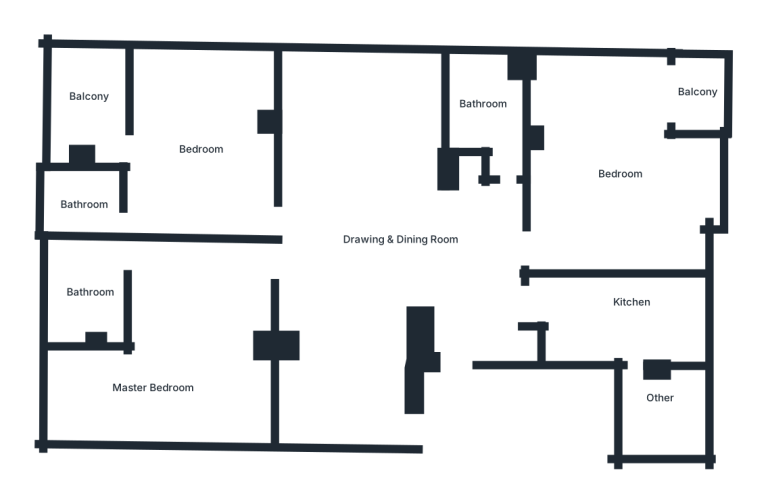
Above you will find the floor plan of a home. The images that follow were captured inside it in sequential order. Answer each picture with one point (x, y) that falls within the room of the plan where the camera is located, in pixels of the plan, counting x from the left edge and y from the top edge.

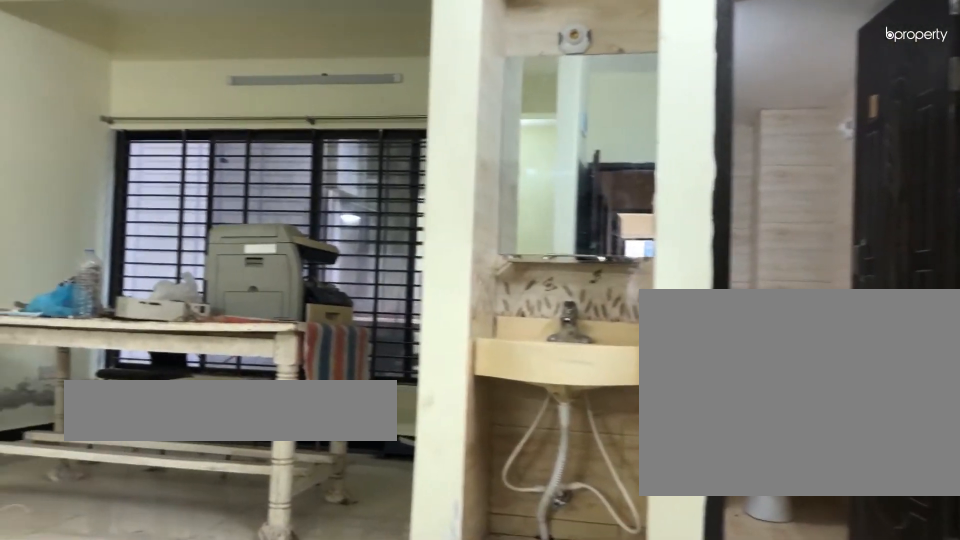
(419, 252)
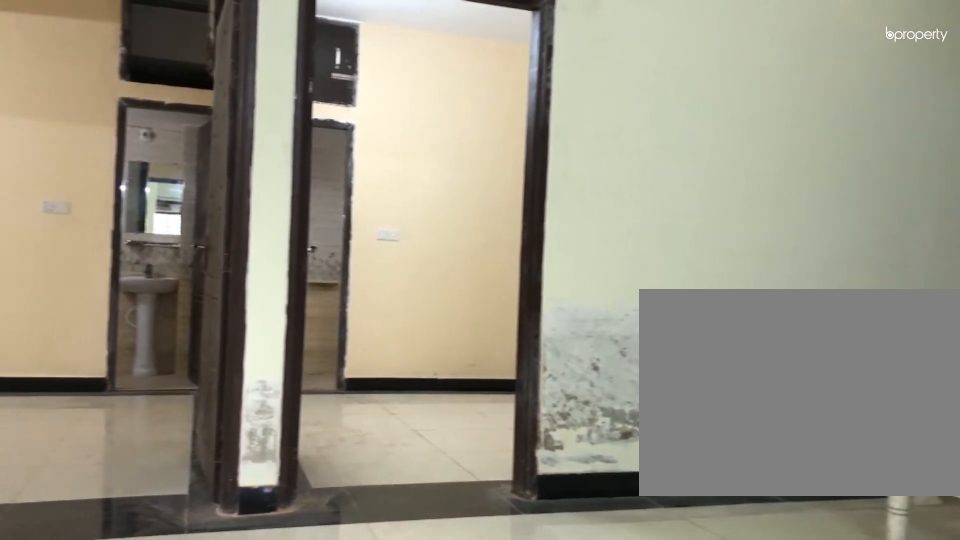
(419, 252)
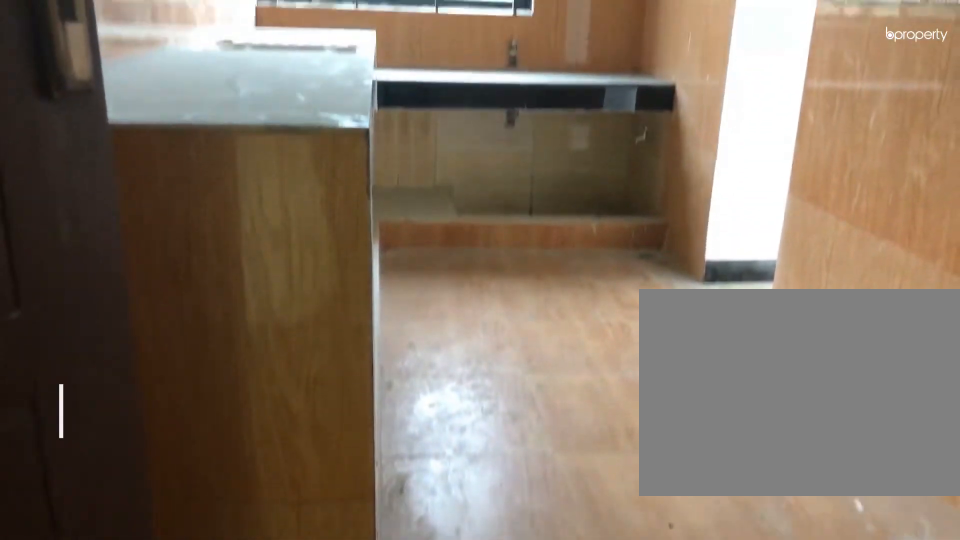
(634, 312)
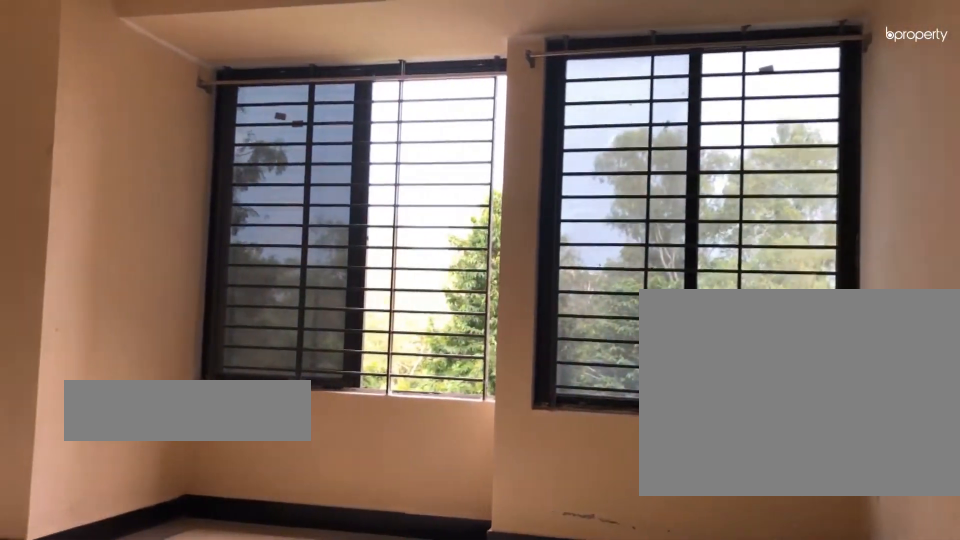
(609, 169)
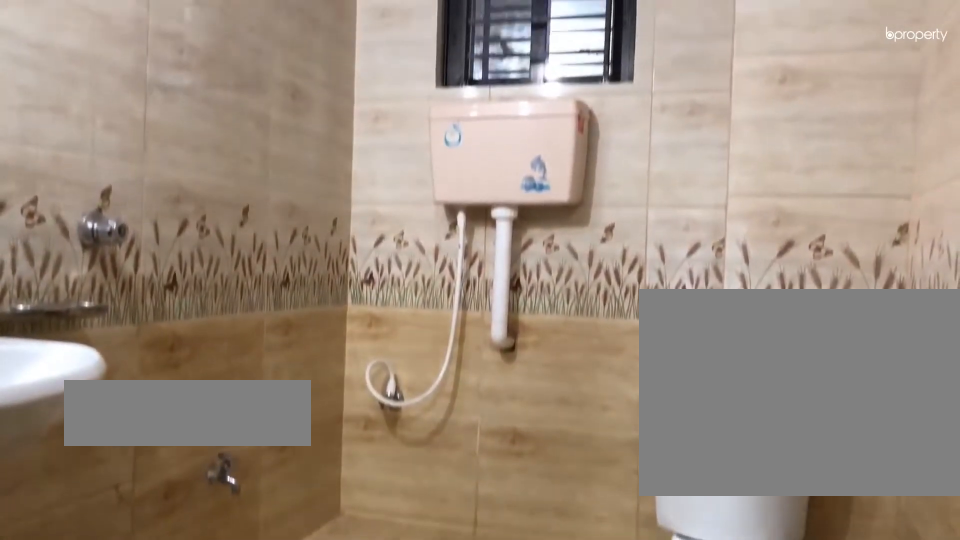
(494, 101)
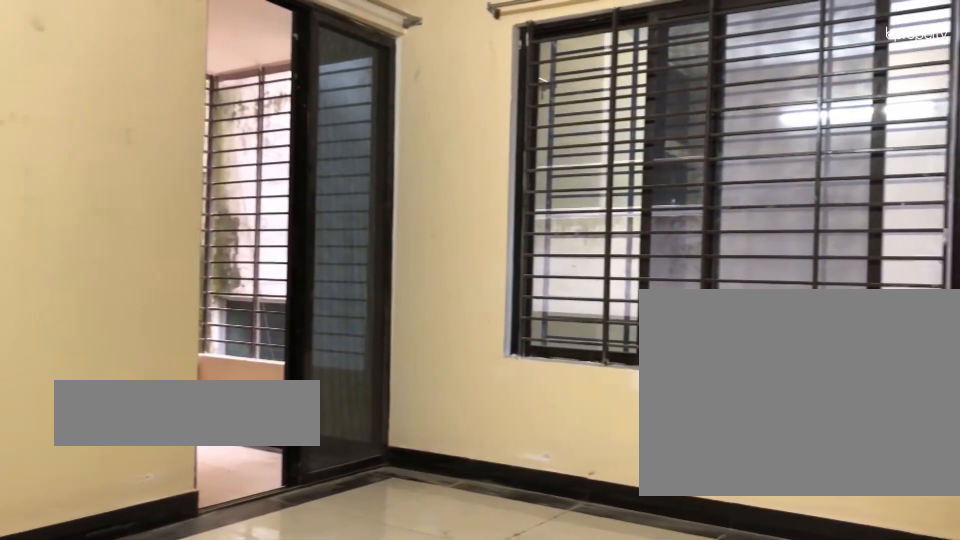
(211, 157)
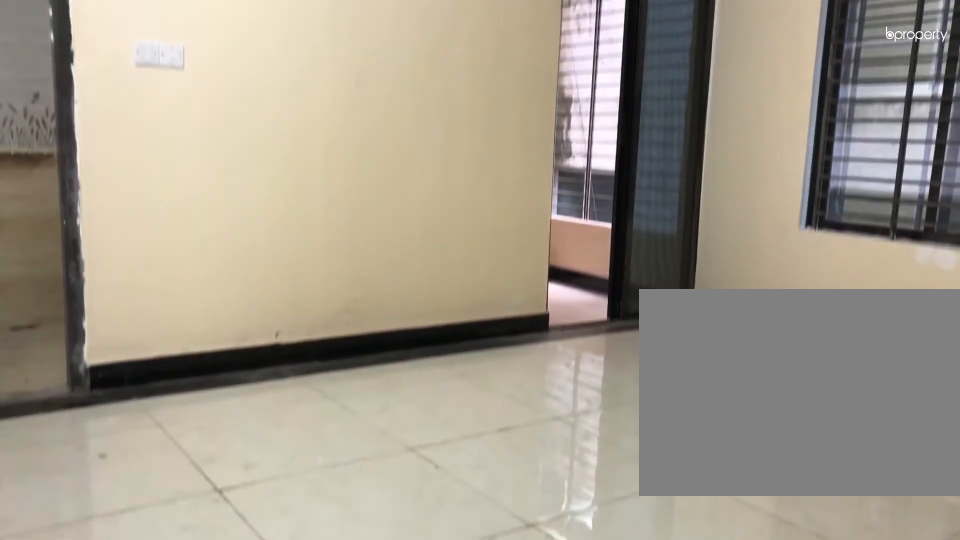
(210, 157)
